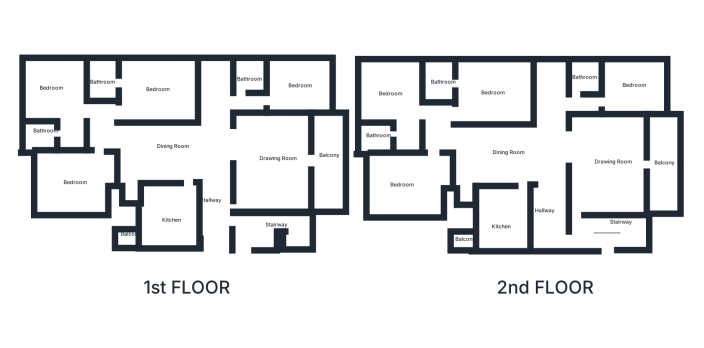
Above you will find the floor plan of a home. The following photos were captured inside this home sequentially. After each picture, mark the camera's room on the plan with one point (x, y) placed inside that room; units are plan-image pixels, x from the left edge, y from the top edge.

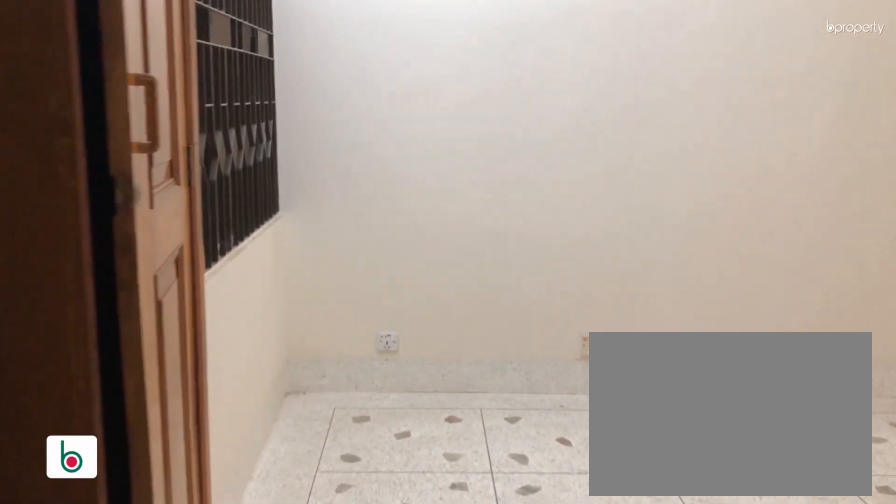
(416, 177)
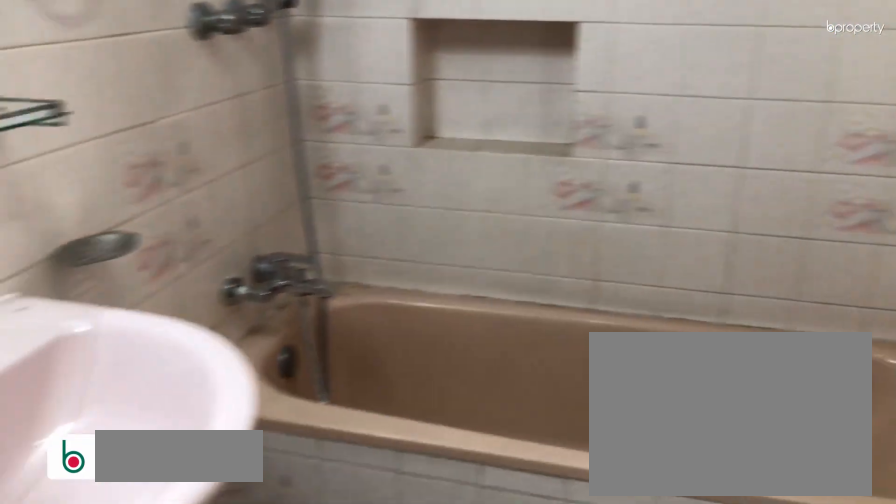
(379, 134)
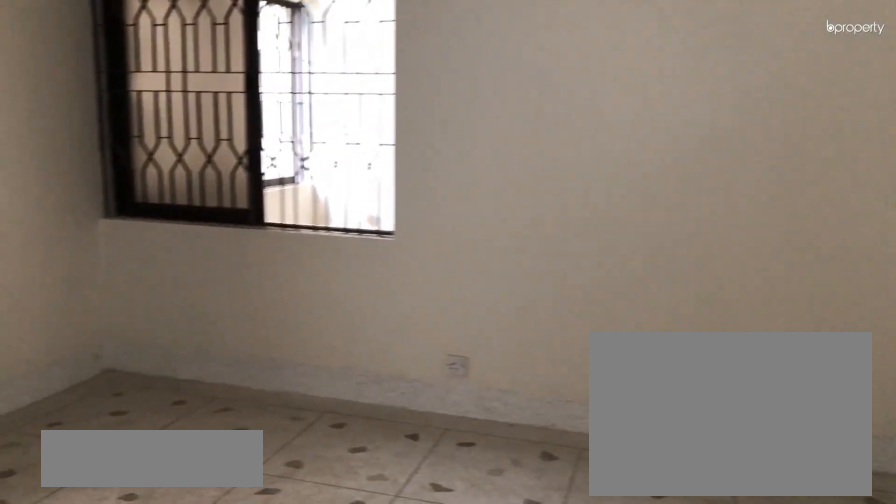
(483, 90)
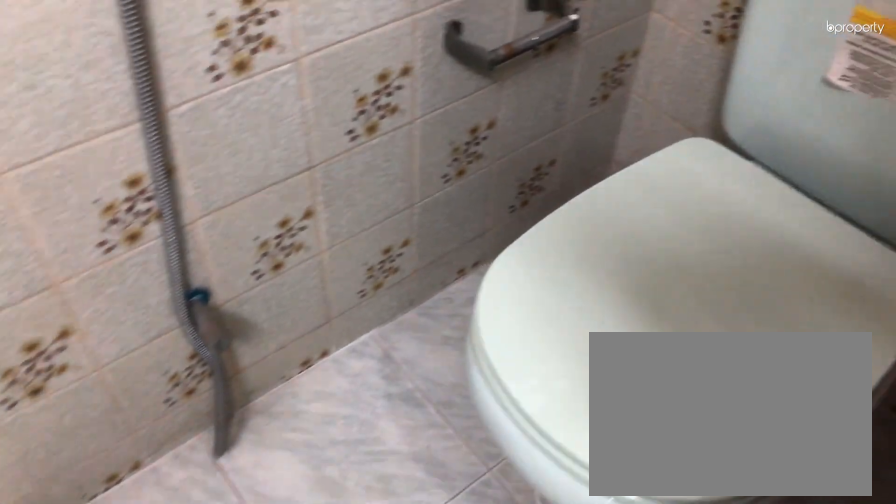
(437, 81)
